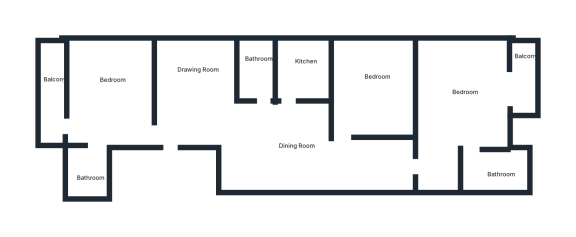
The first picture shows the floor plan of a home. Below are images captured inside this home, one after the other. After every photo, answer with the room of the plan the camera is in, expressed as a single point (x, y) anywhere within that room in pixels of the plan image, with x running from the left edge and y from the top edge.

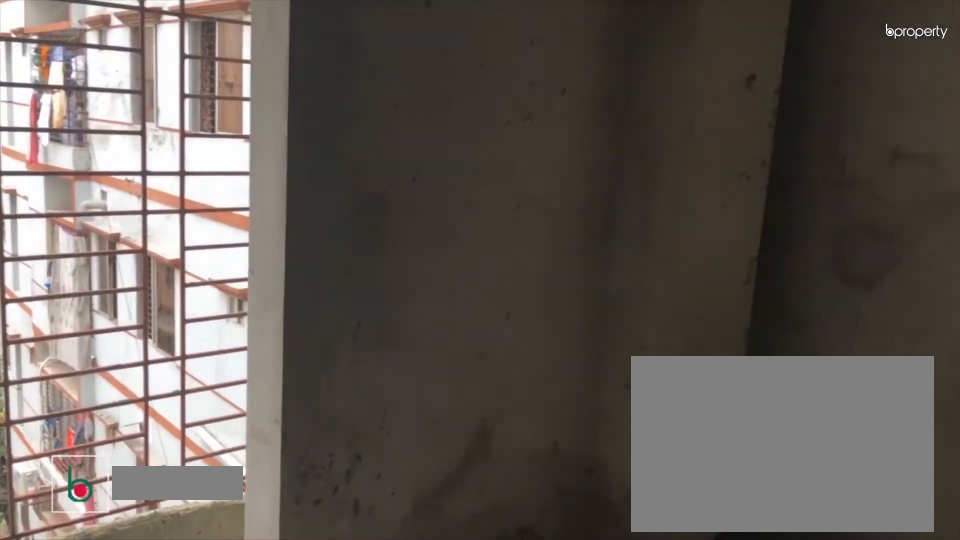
(99, 87)
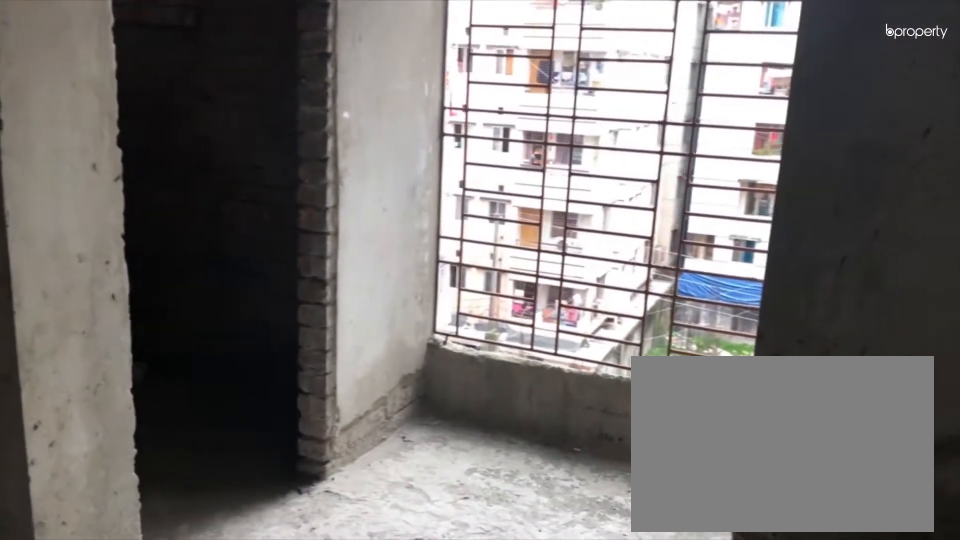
(99, 87)
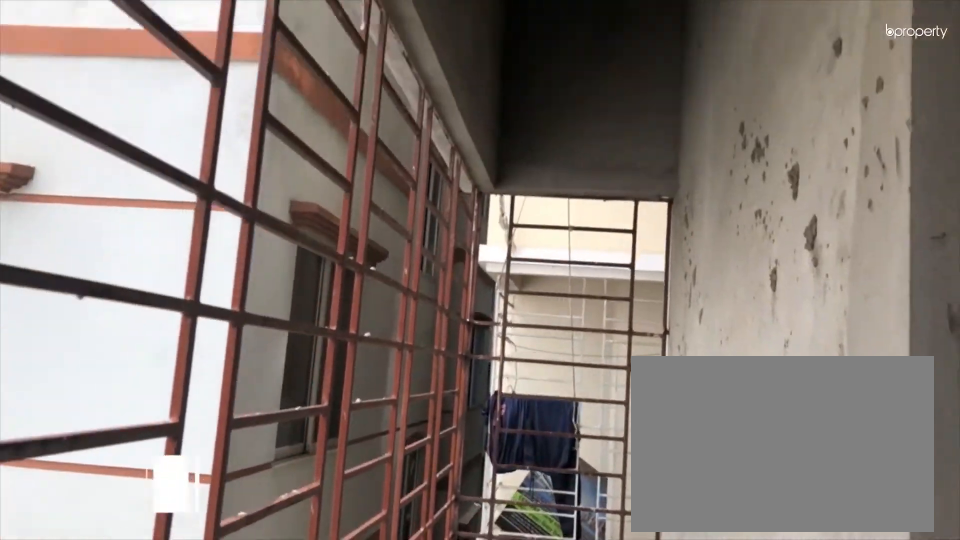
(51, 92)
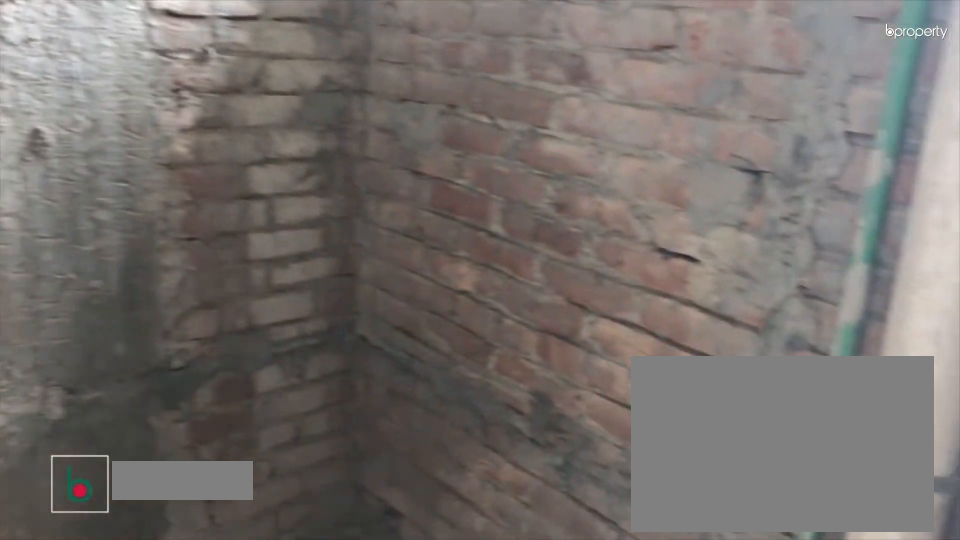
(89, 180)
